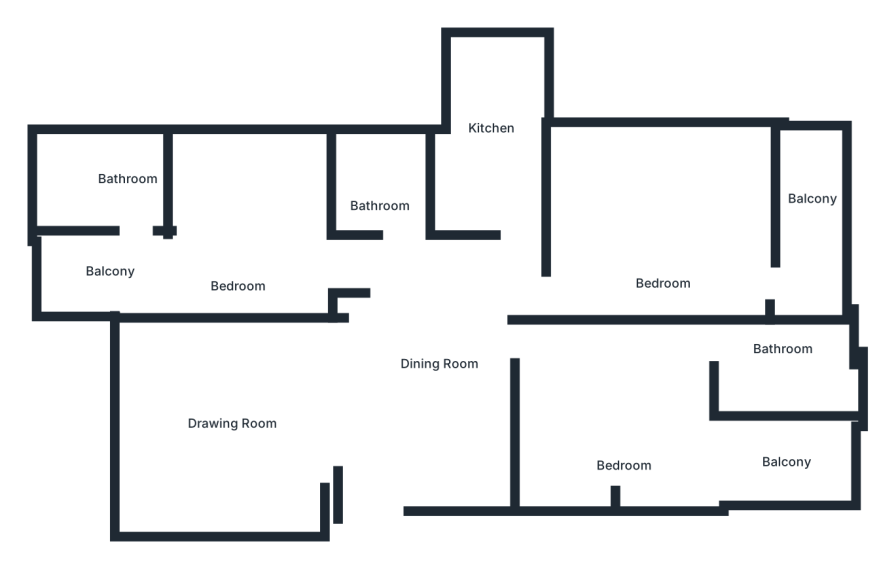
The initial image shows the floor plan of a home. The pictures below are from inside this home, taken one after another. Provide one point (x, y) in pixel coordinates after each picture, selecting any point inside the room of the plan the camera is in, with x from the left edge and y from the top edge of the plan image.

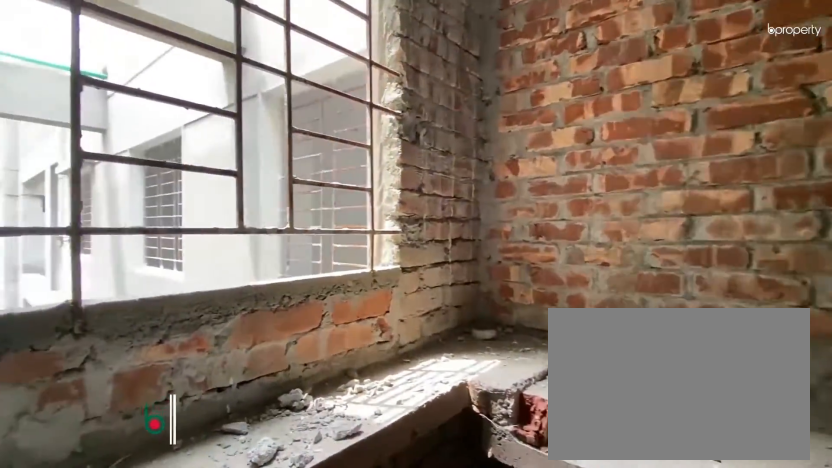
(496, 140)
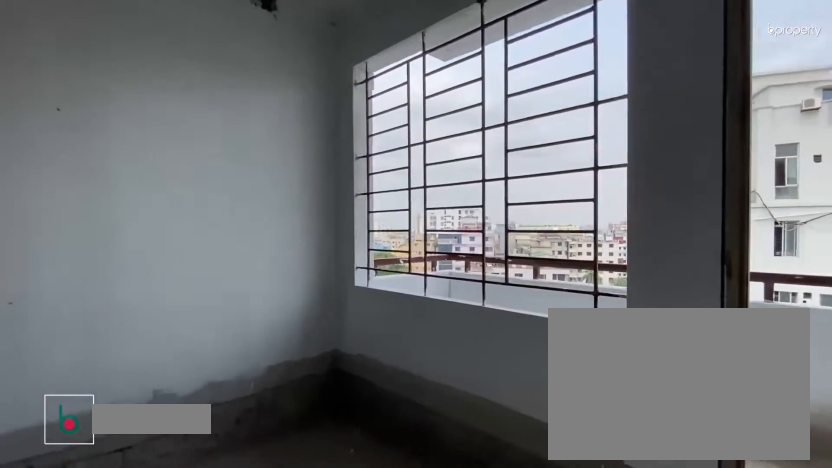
(658, 247)
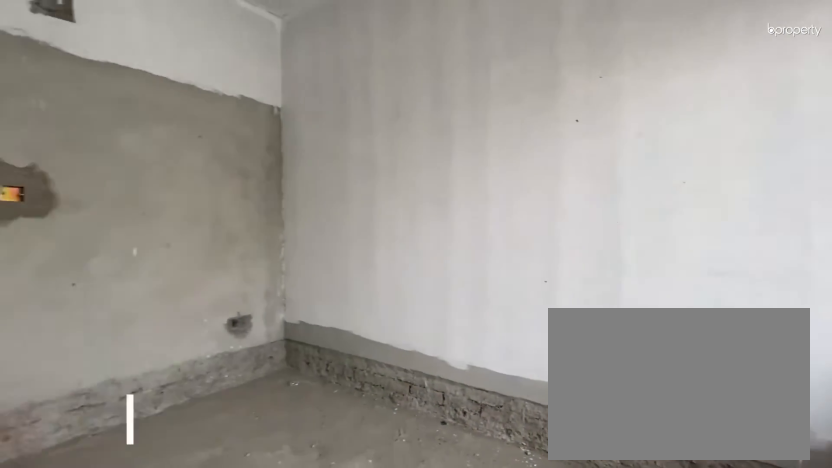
(658, 247)
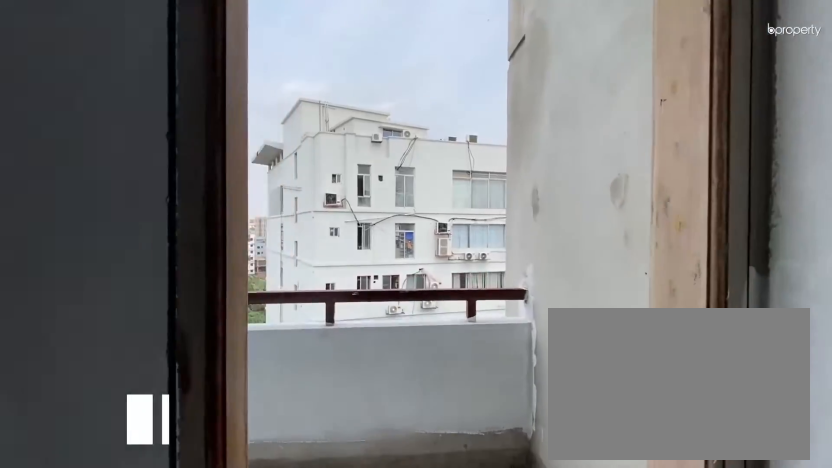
(806, 222)
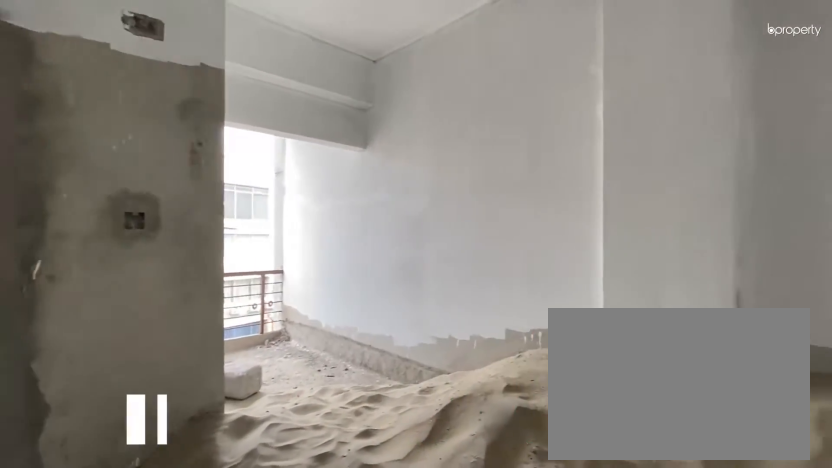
(636, 441)
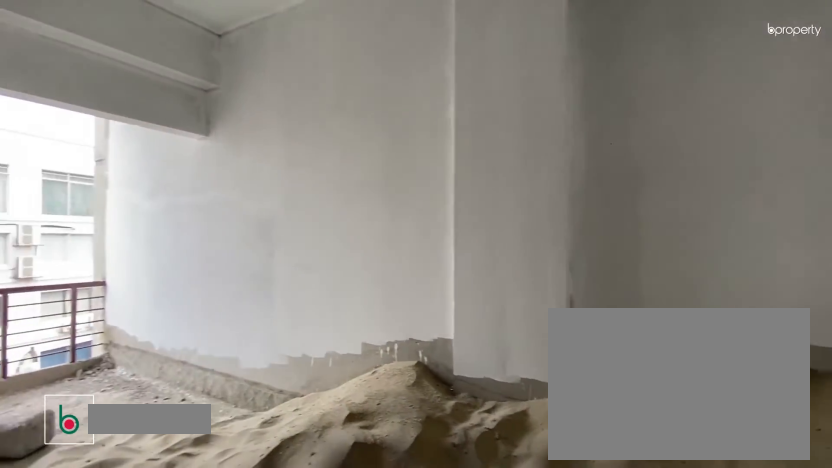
(636, 441)
